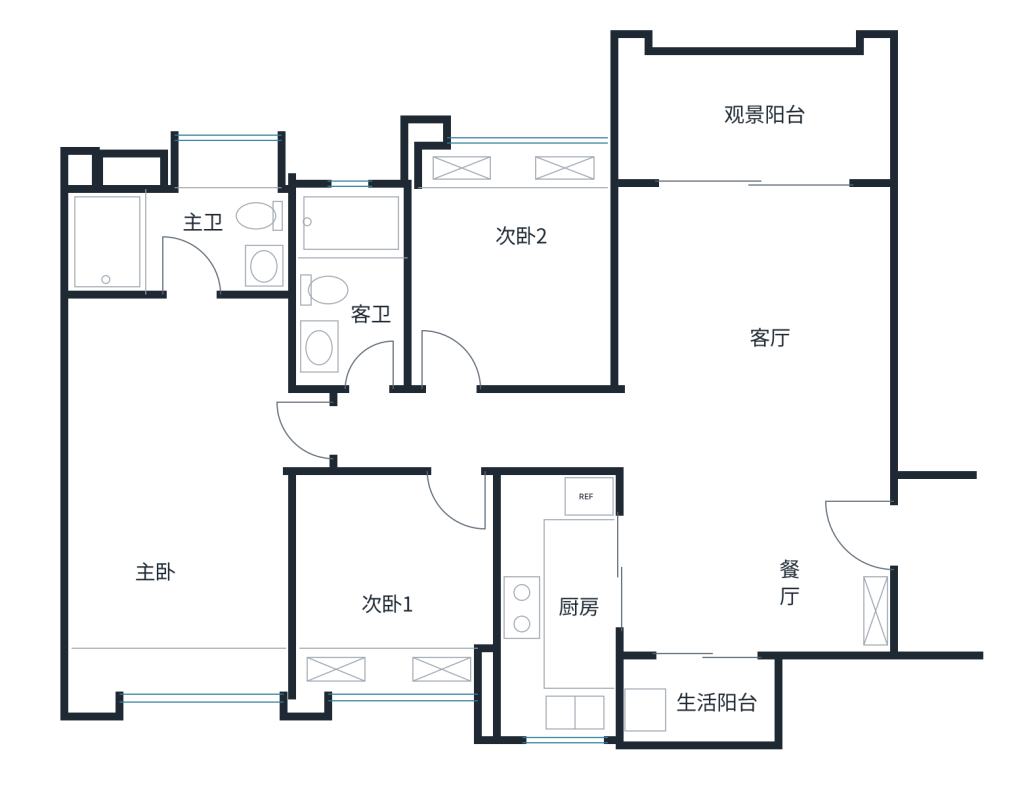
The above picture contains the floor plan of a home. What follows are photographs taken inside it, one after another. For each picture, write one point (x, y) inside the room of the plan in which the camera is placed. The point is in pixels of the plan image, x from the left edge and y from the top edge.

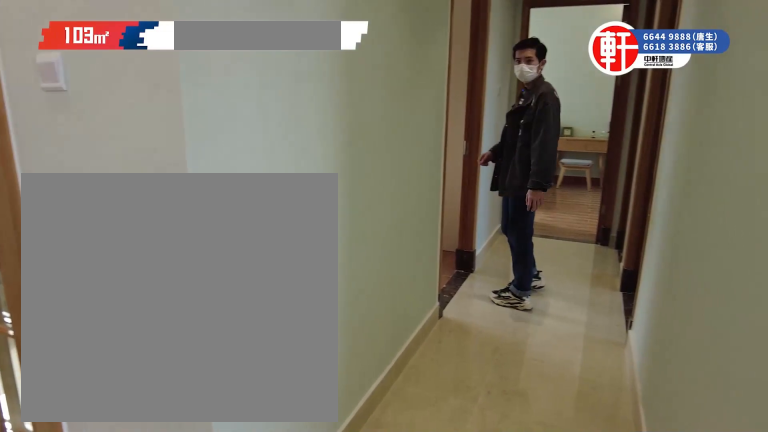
(477, 432)
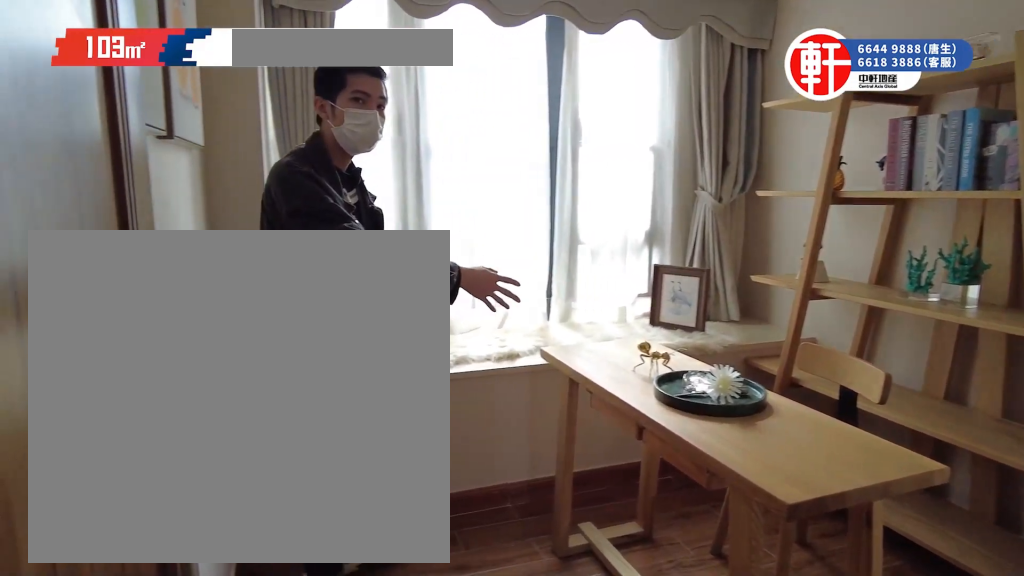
(397, 595)
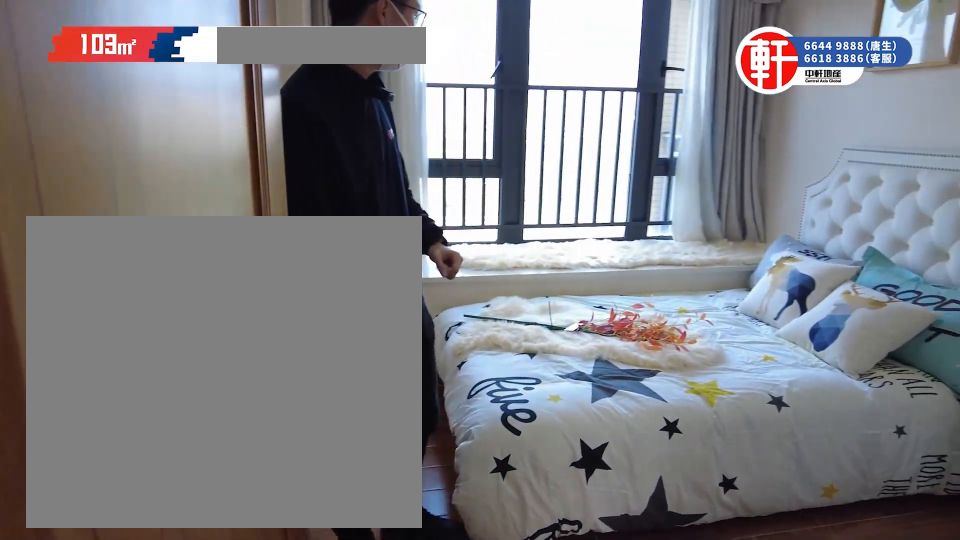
(506, 322)
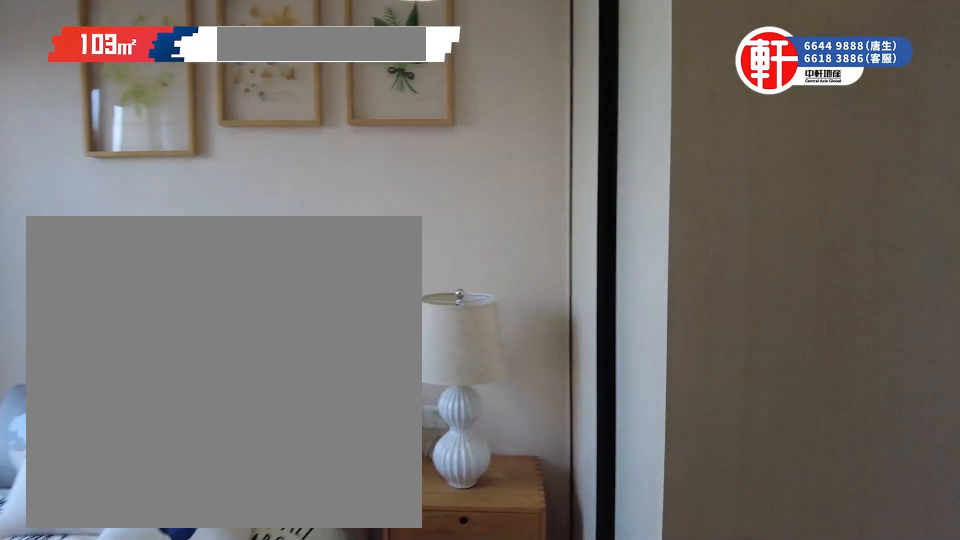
(506, 322)
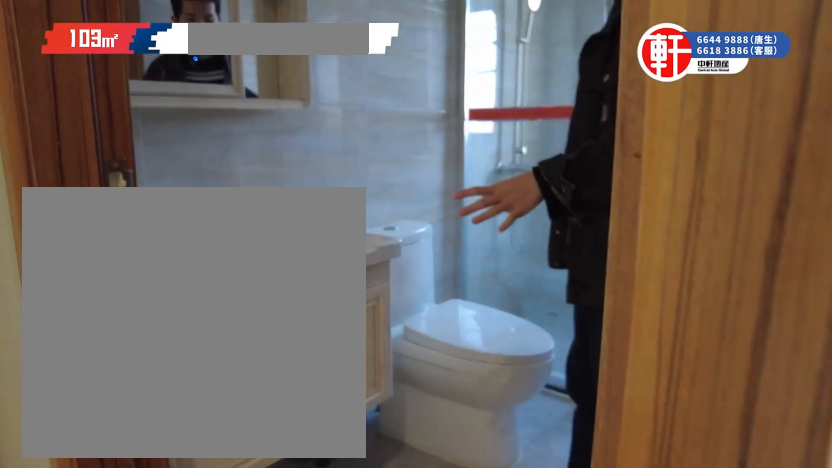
(351, 331)
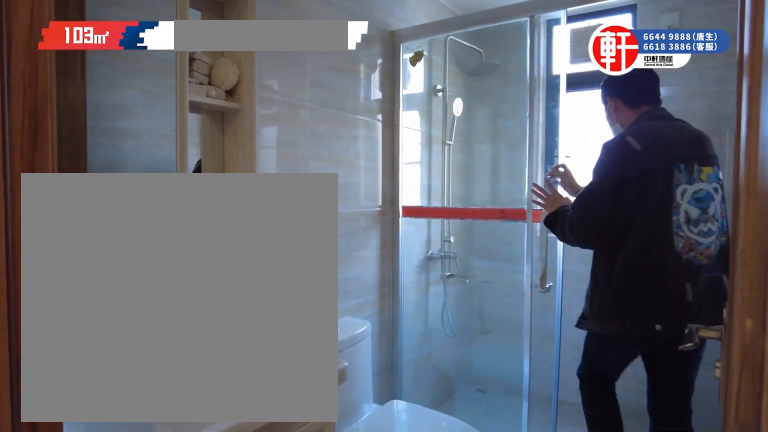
(351, 331)
